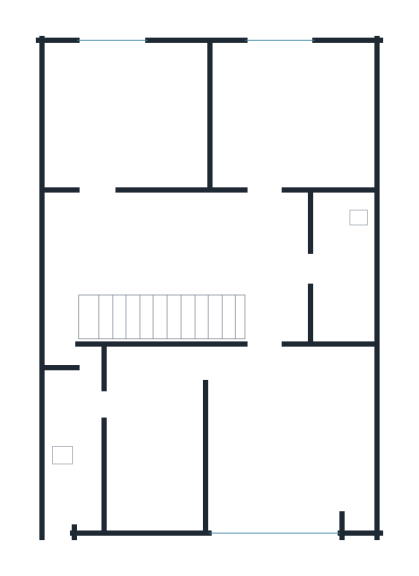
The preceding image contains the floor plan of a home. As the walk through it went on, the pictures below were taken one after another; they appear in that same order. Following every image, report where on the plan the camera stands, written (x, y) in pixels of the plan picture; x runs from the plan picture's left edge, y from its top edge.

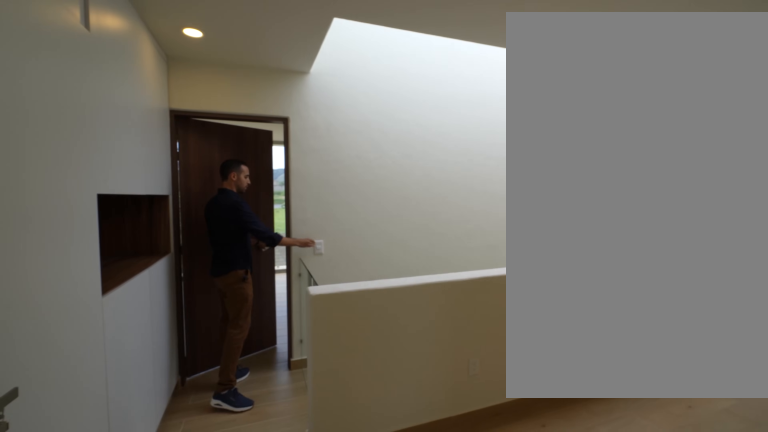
(262, 242)
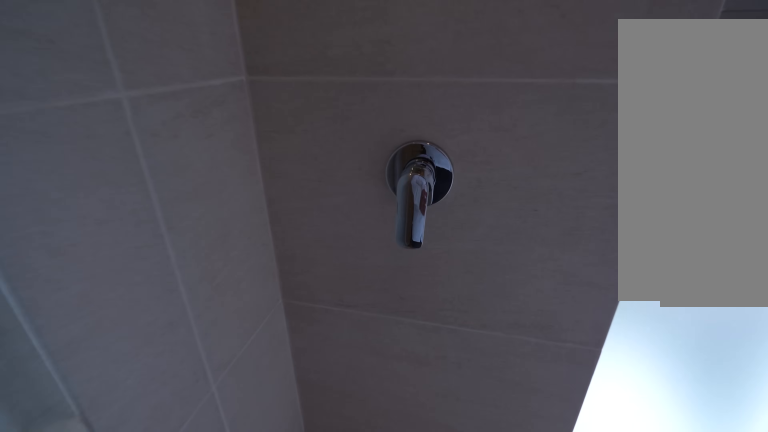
(87, 476)
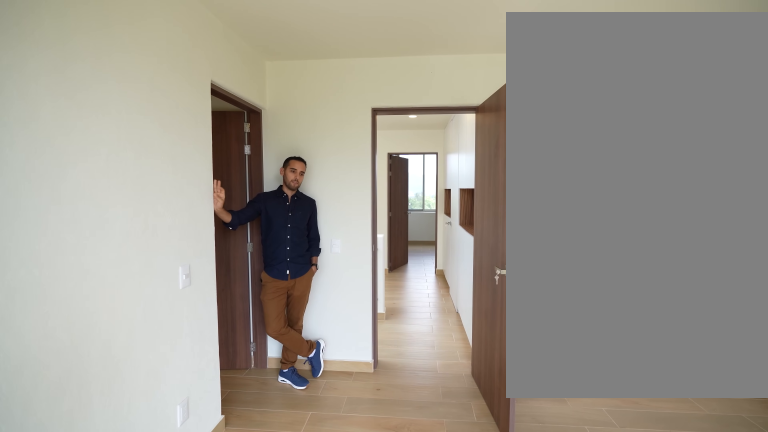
(259, 516)
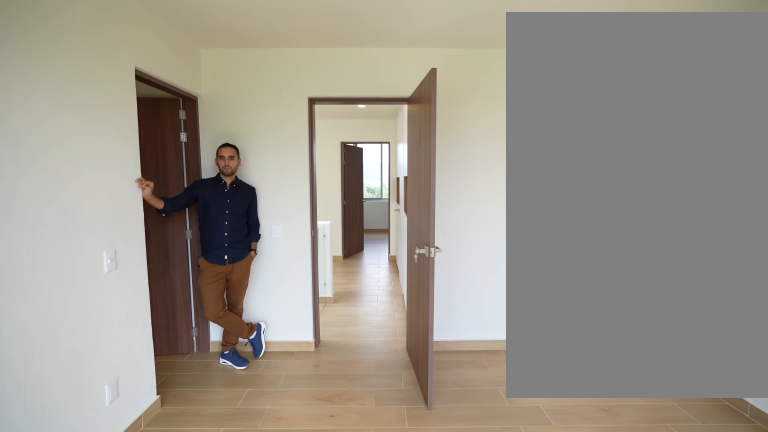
(265, 510)
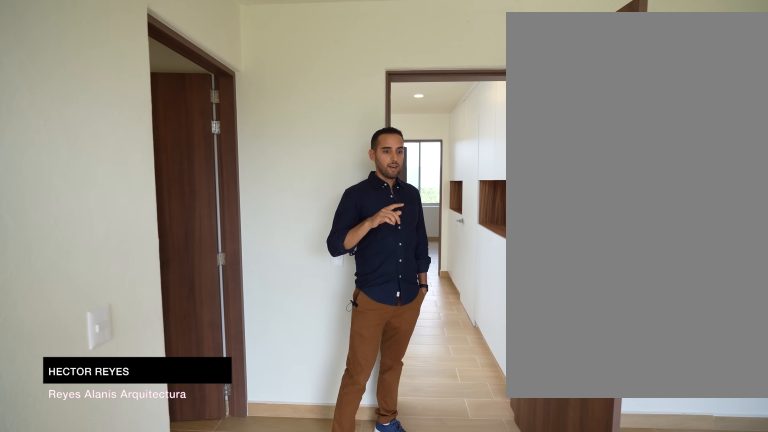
(274, 498)
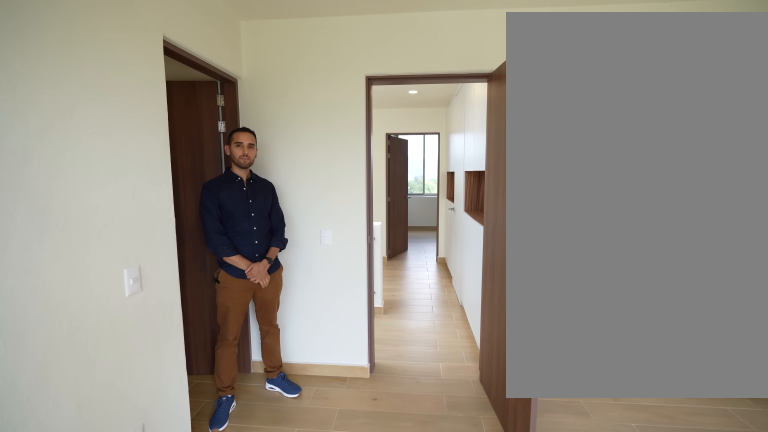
(266, 470)
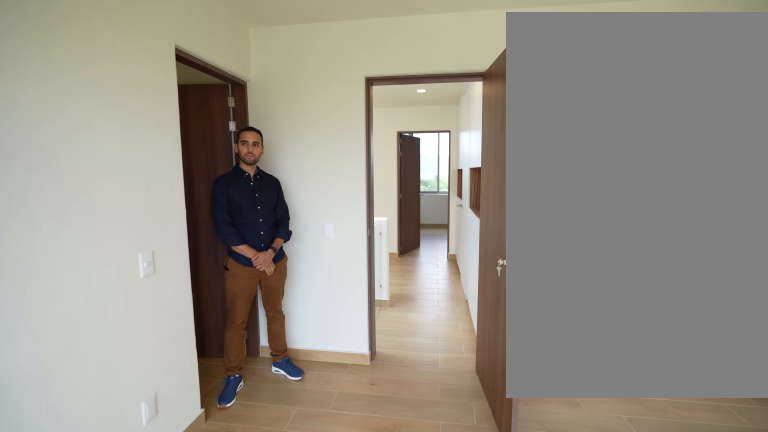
(266, 470)
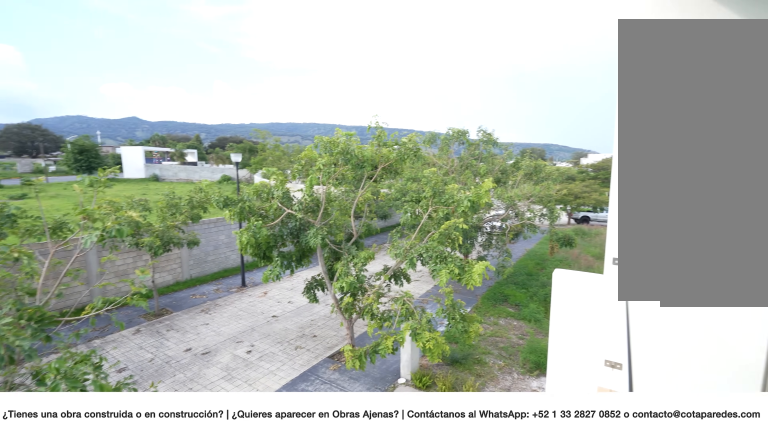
(311, 518)
